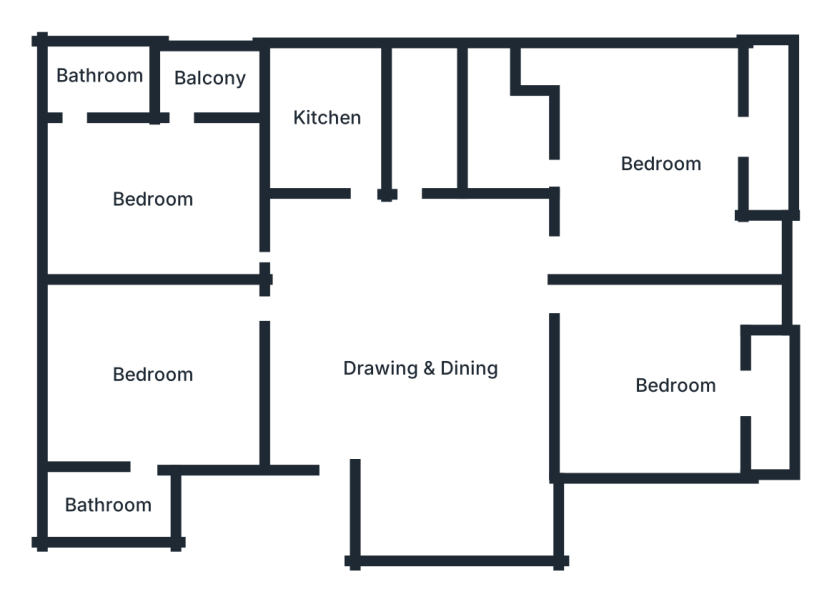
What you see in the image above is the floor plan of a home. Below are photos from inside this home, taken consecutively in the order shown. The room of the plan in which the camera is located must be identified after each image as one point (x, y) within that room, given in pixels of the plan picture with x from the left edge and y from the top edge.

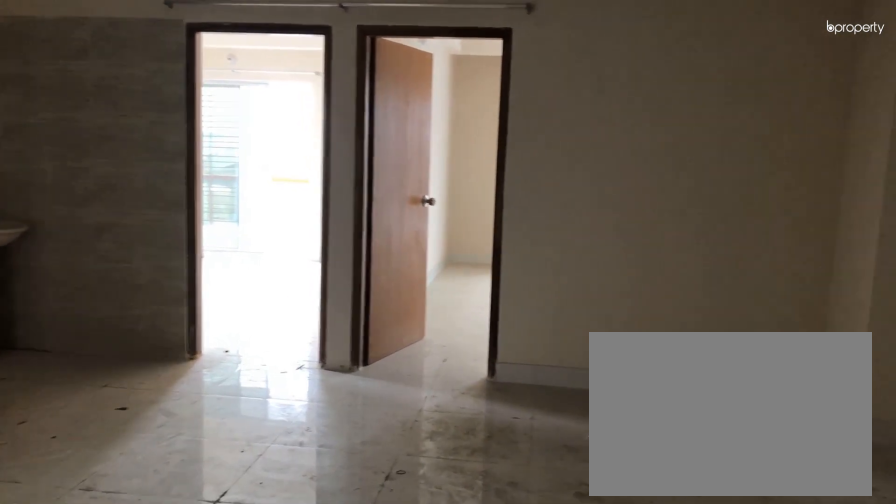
(430, 365)
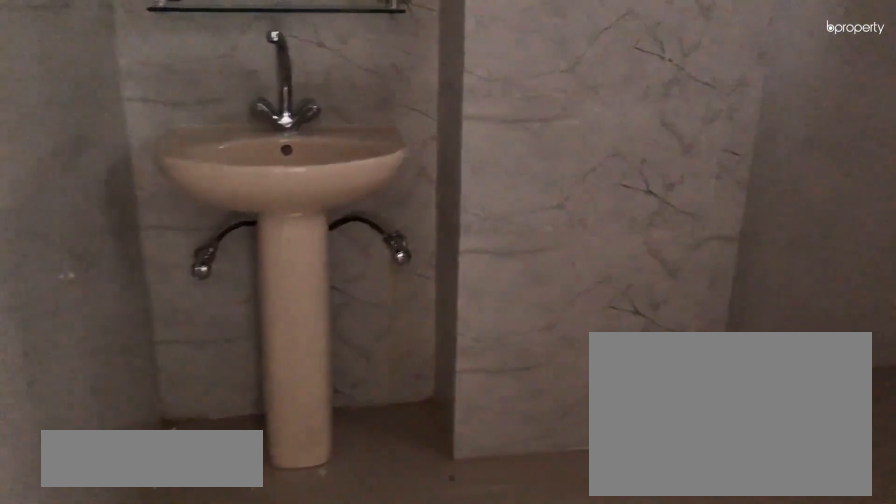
(111, 507)
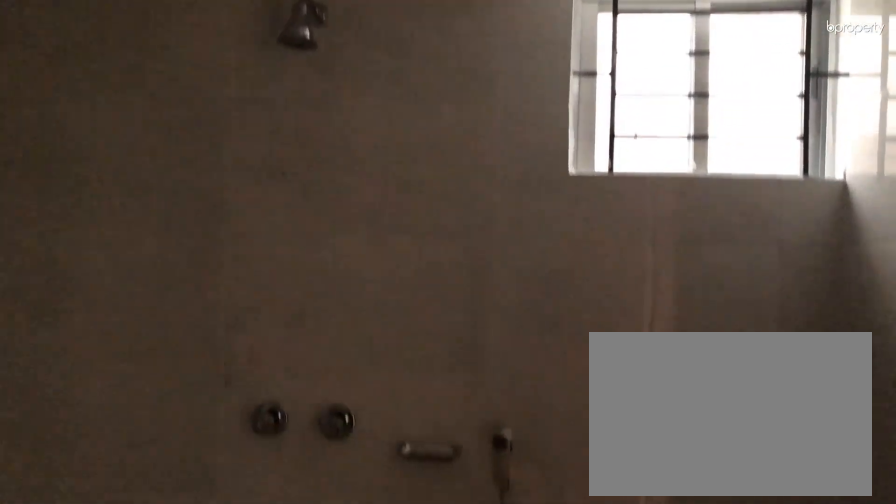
(111, 507)
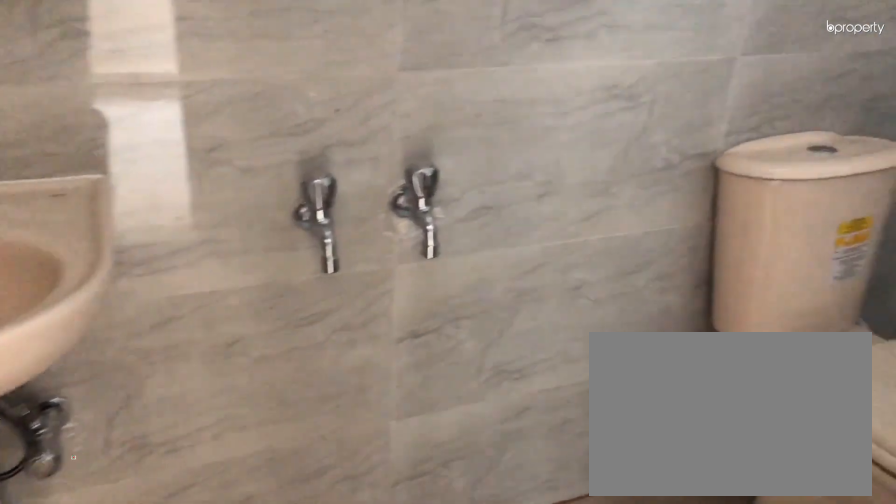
(101, 80)
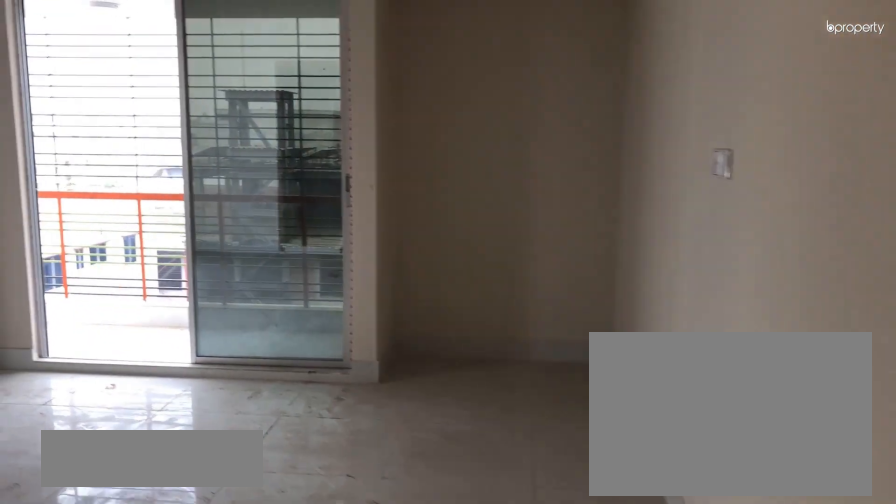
(664, 164)
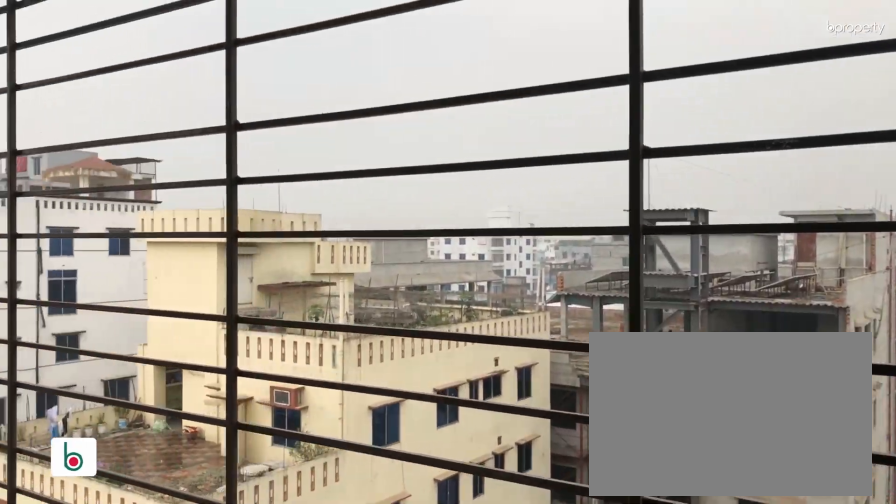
(770, 138)
